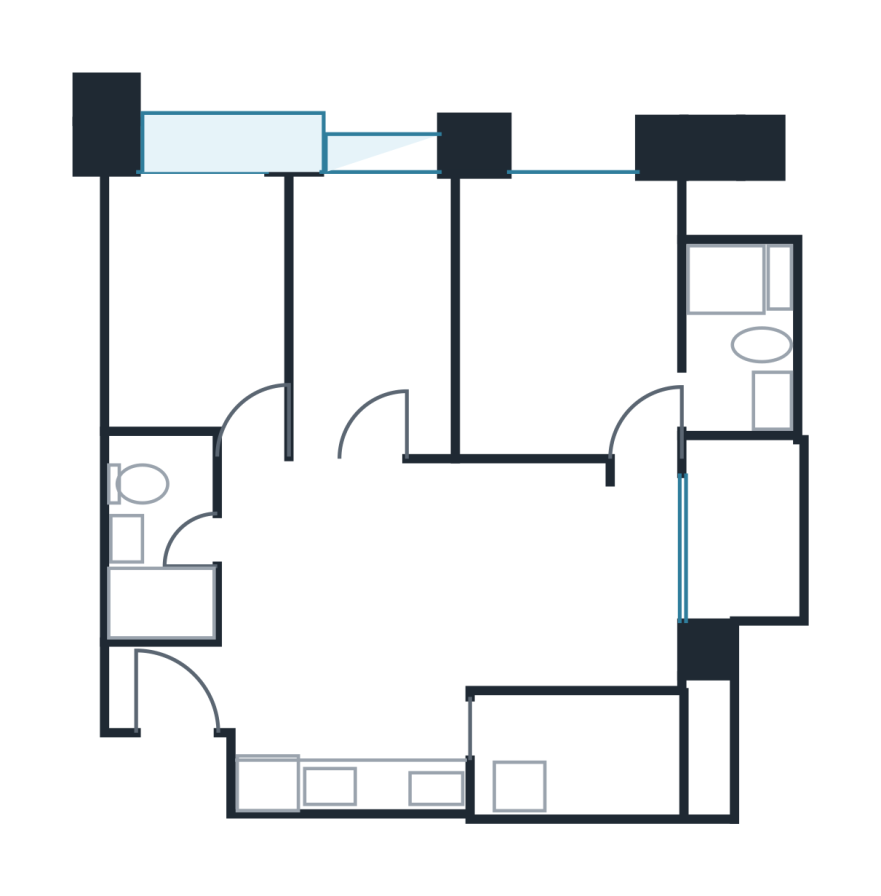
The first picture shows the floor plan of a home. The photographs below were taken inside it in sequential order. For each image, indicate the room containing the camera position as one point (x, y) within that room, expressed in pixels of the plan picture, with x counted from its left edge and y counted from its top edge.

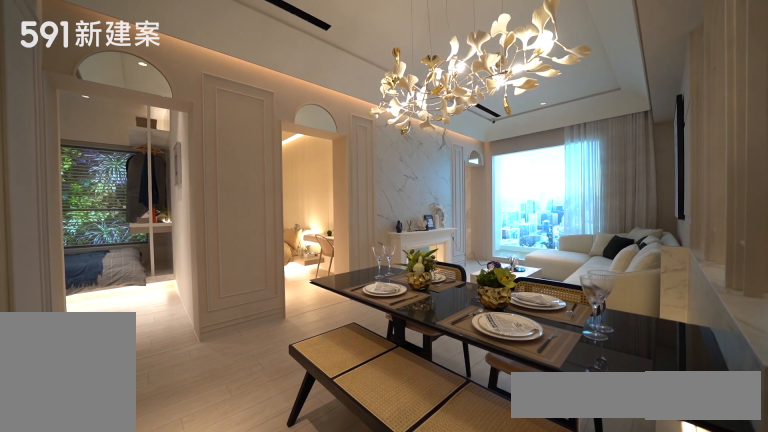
(305, 574)
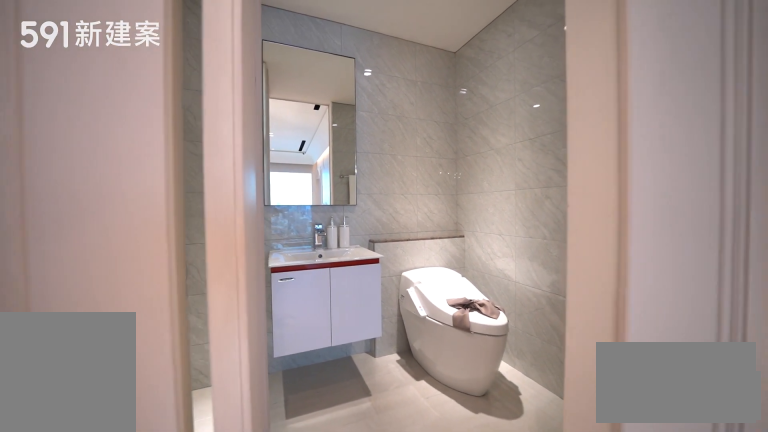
(158, 535)
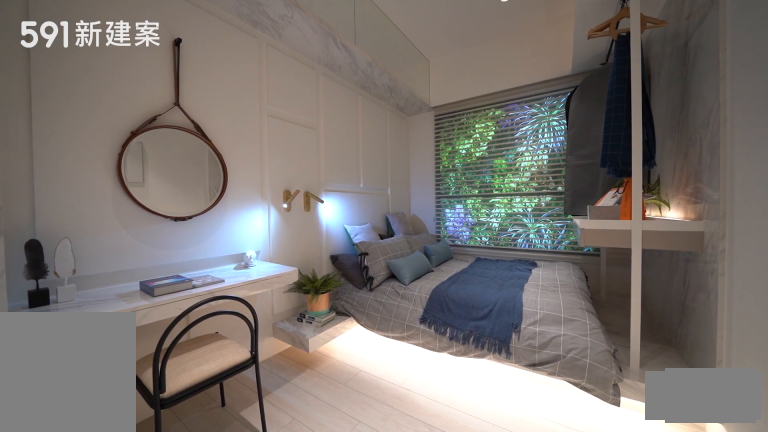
(187, 297)
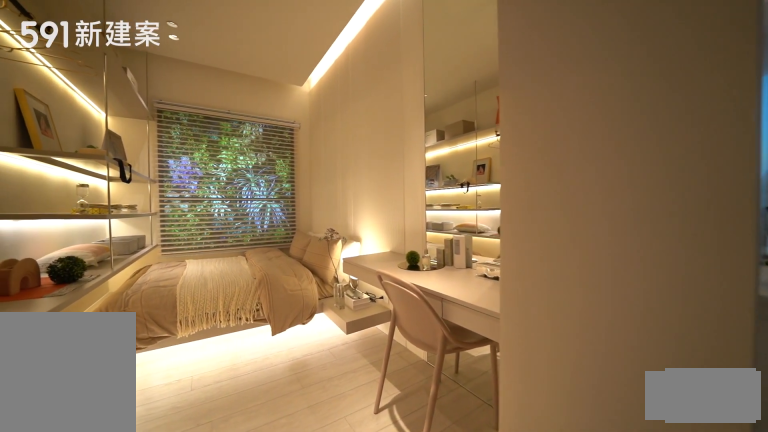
(365, 316)
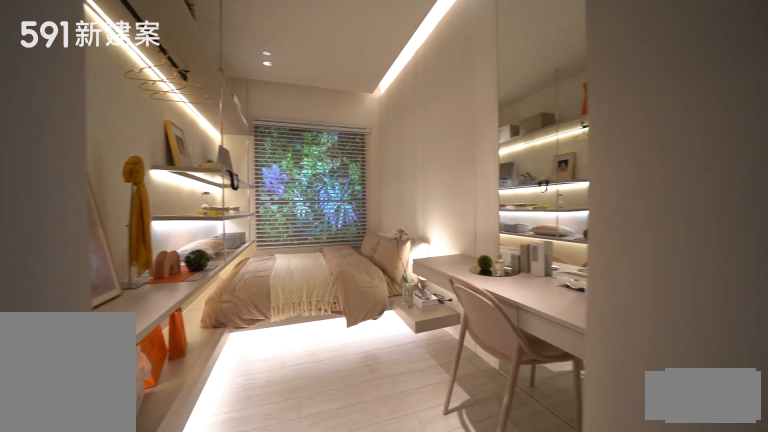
(365, 316)
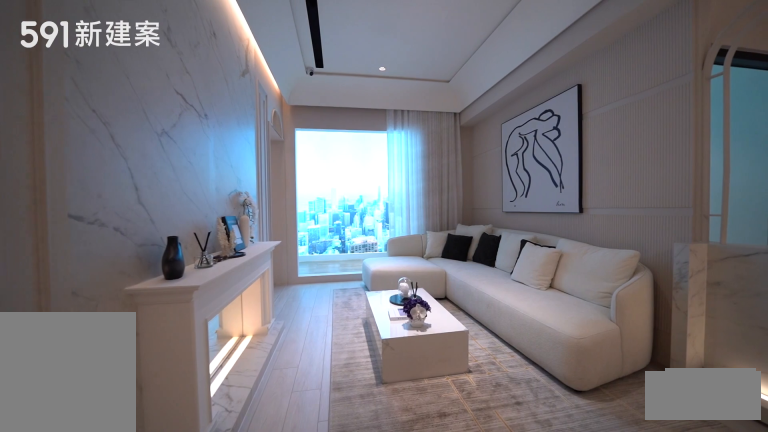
(538, 574)
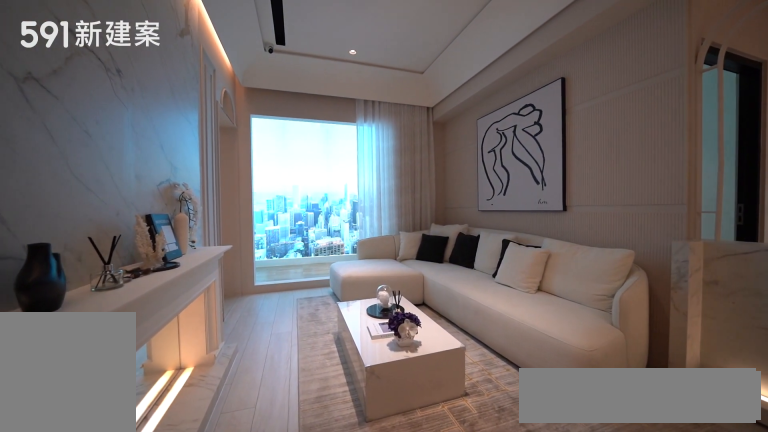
(538, 574)
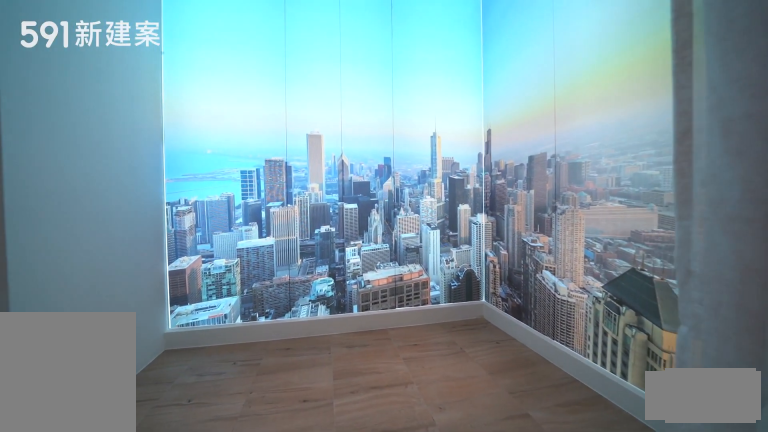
(741, 527)
